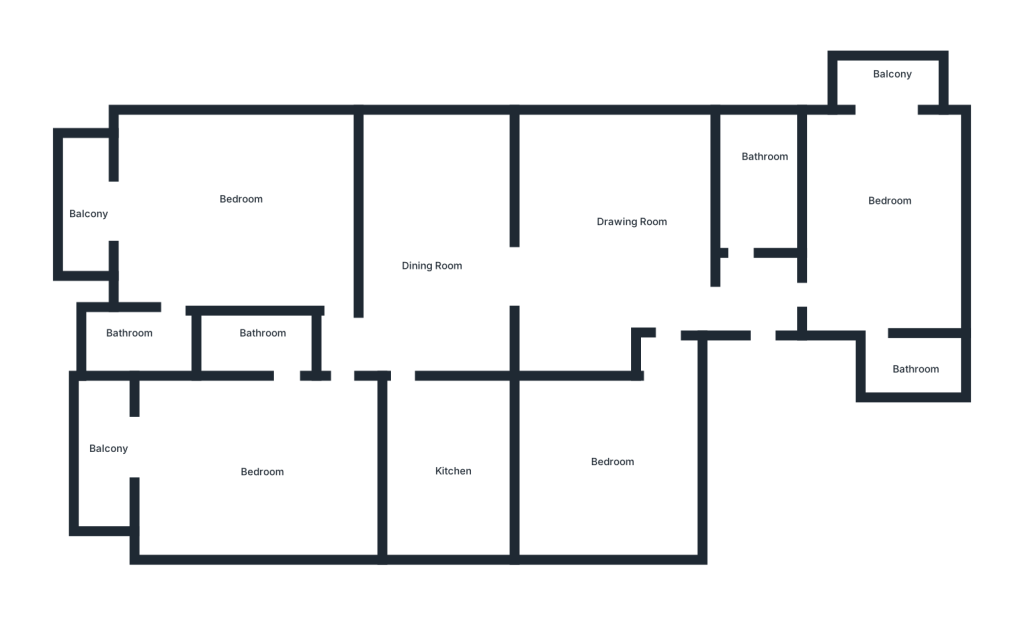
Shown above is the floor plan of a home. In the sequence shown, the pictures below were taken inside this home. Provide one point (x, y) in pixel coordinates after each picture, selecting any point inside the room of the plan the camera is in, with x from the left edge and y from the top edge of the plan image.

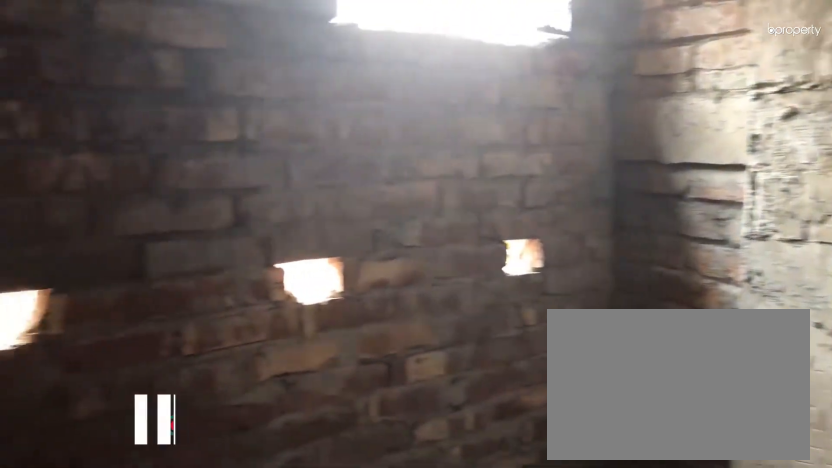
(902, 365)
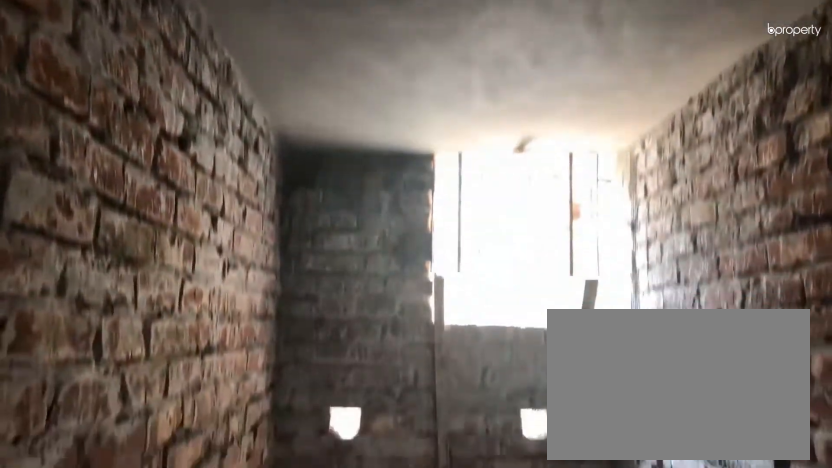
(751, 187)
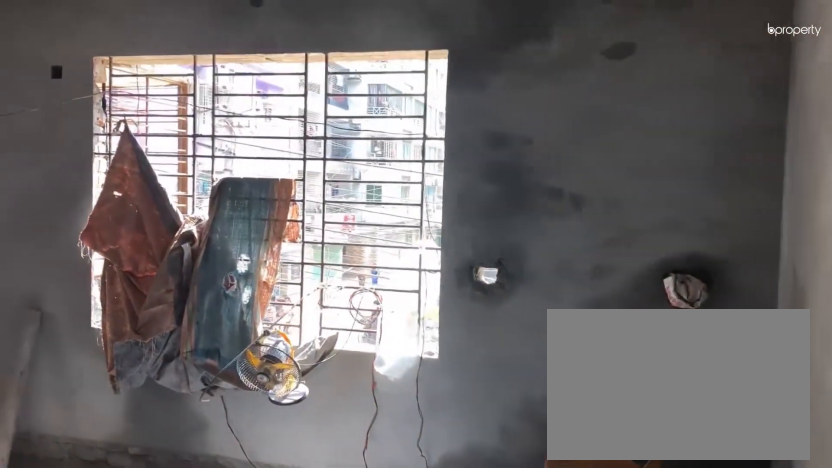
(242, 202)
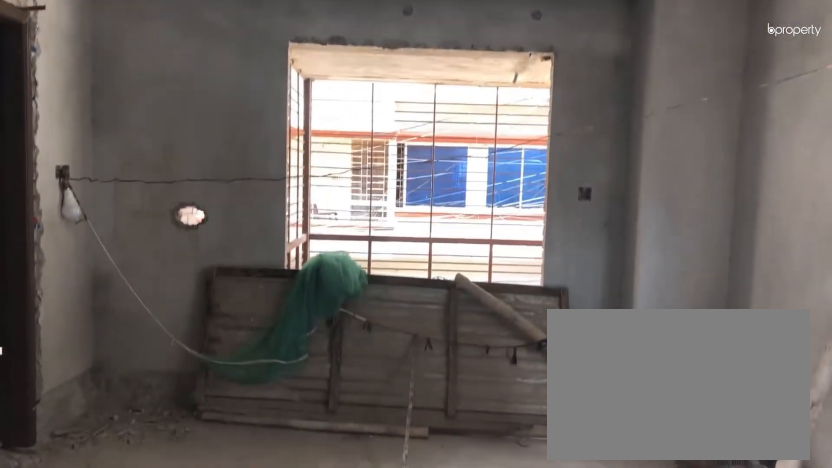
(227, 221)
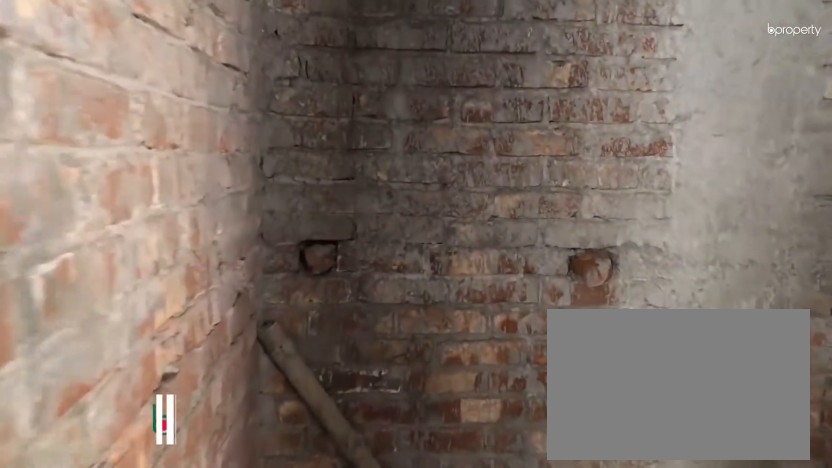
(156, 348)
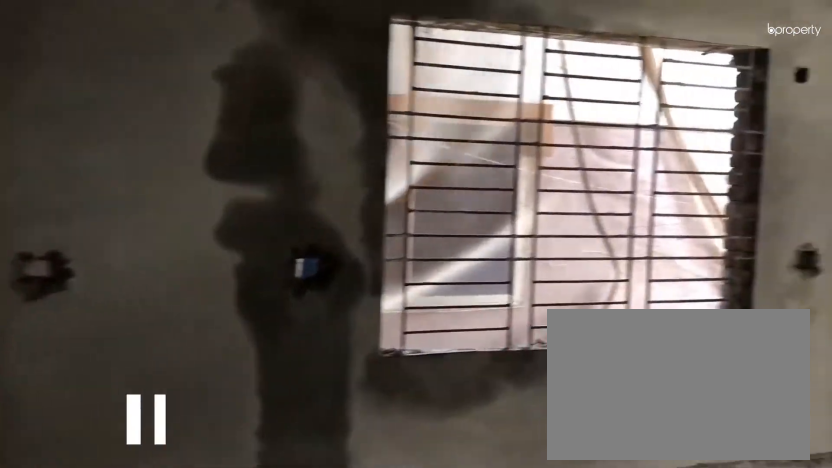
(236, 477)
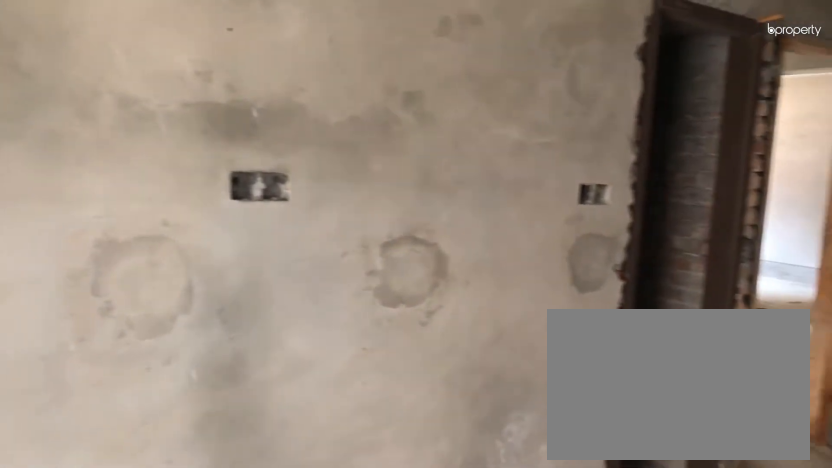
(236, 477)
